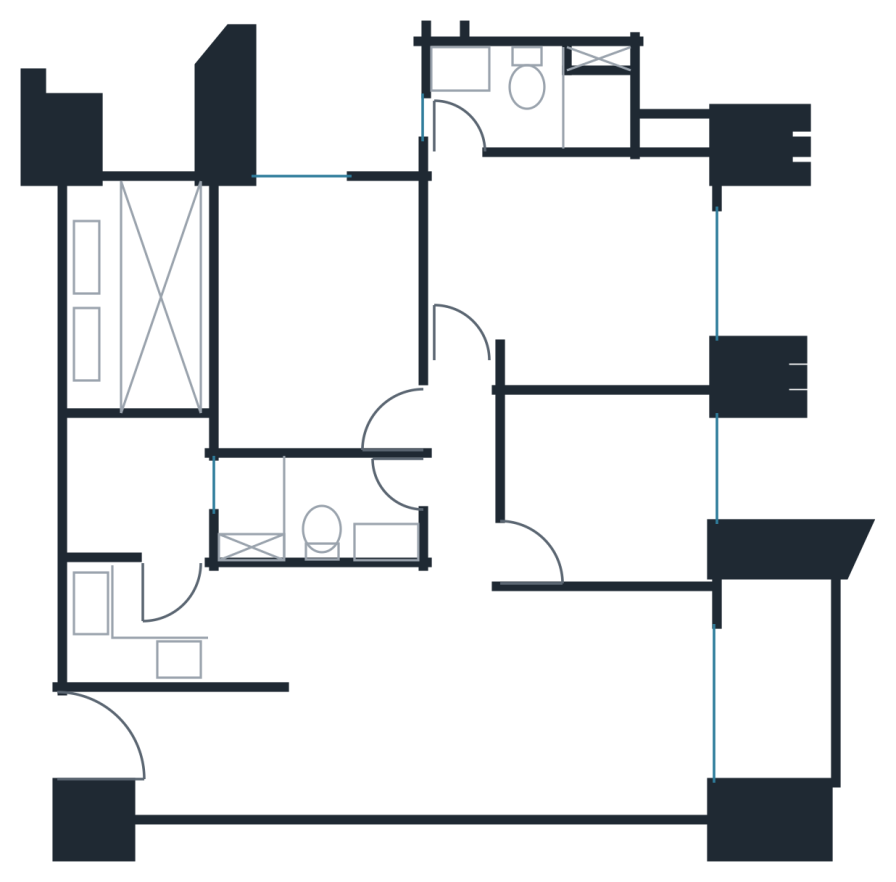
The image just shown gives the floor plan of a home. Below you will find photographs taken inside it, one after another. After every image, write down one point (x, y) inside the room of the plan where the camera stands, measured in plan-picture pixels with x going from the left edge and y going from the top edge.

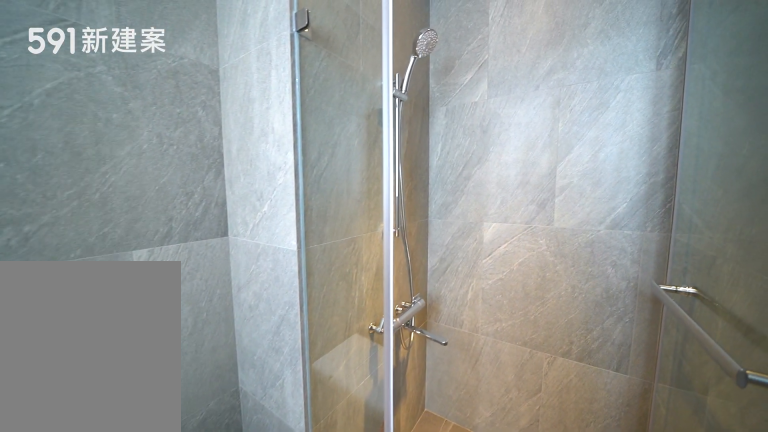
(530, 92)
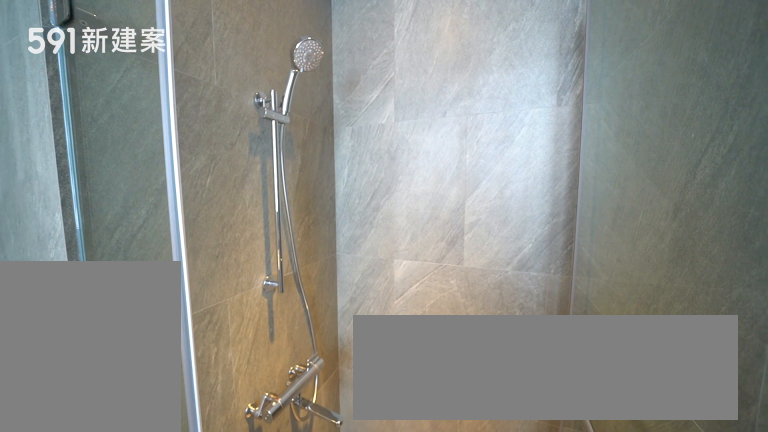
(530, 92)
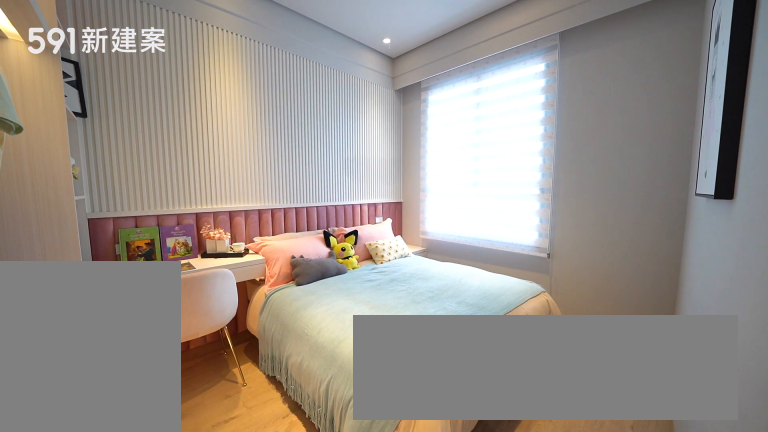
(317, 302)
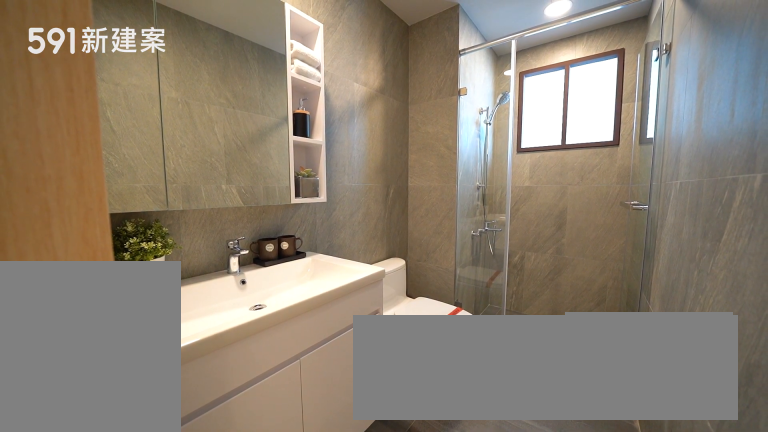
(313, 508)
